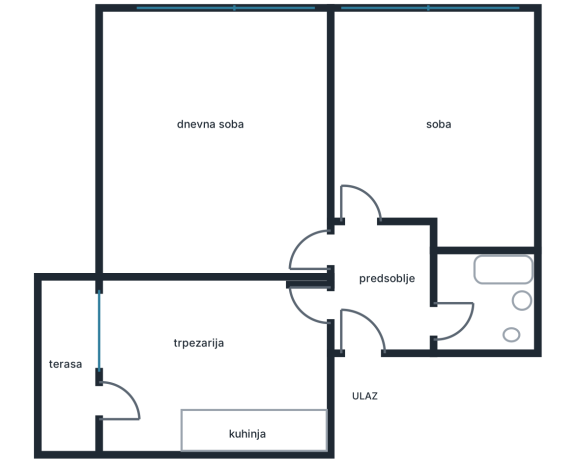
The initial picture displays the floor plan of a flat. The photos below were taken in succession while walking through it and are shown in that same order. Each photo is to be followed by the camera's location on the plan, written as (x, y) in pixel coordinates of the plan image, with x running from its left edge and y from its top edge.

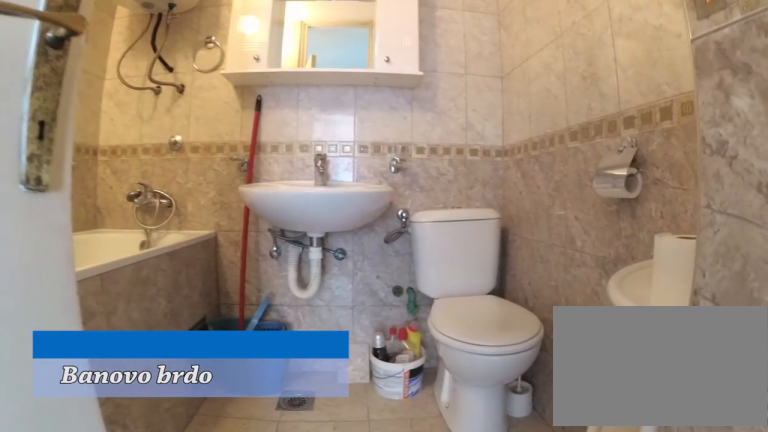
(429, 322)
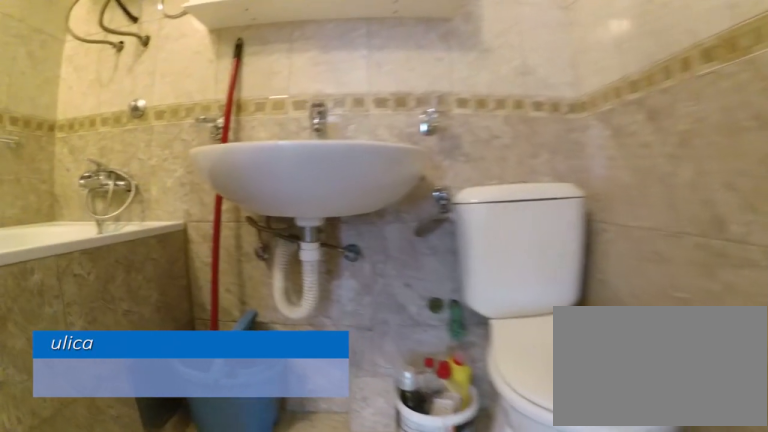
(457, 322)
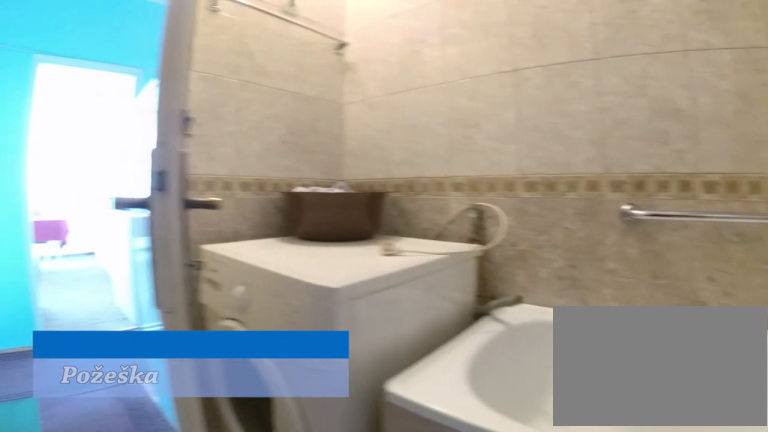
(500, 337)
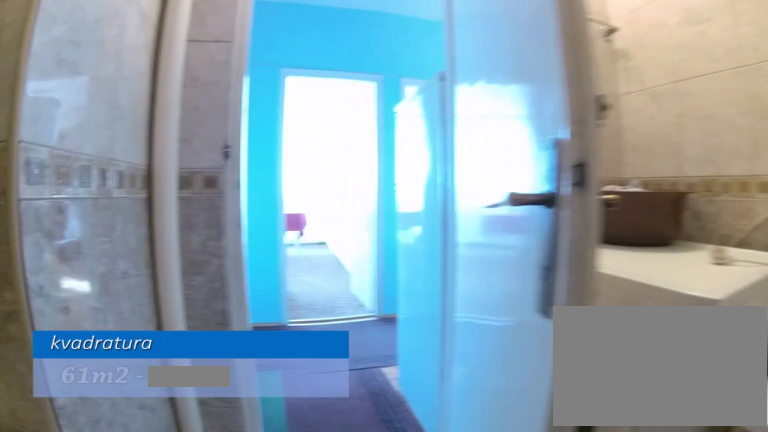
(510, 323)
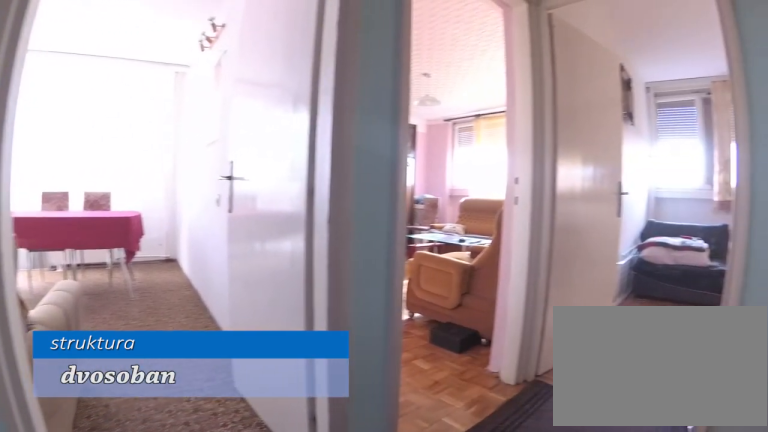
(424, 331)
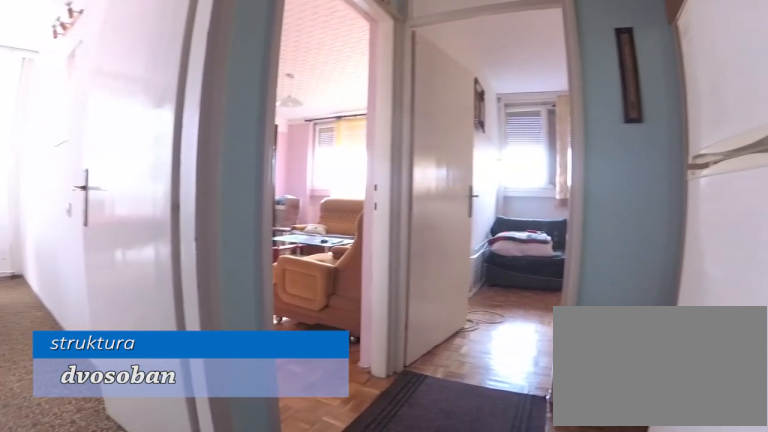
(408, 337)
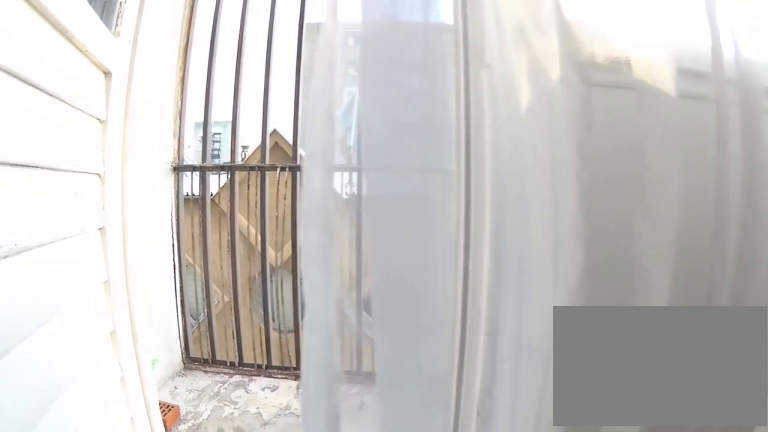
(129, 406)
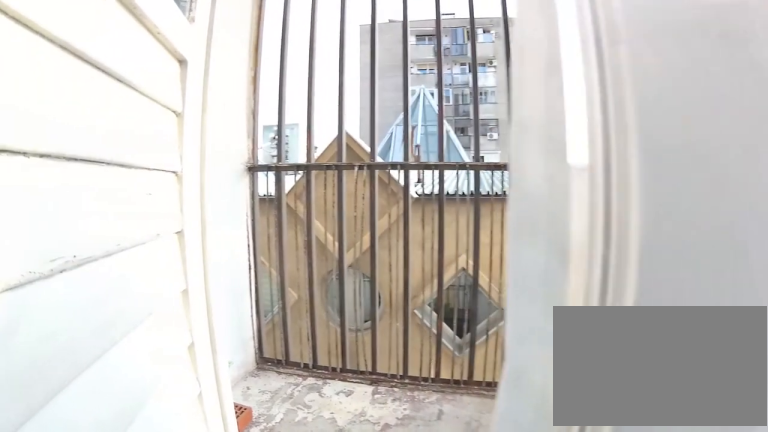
(125, 406)
